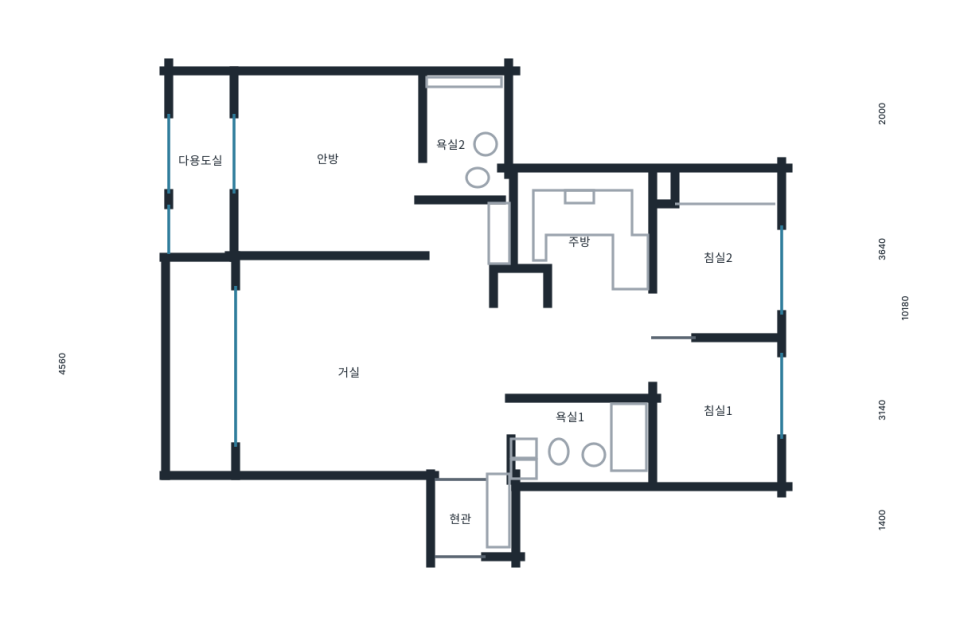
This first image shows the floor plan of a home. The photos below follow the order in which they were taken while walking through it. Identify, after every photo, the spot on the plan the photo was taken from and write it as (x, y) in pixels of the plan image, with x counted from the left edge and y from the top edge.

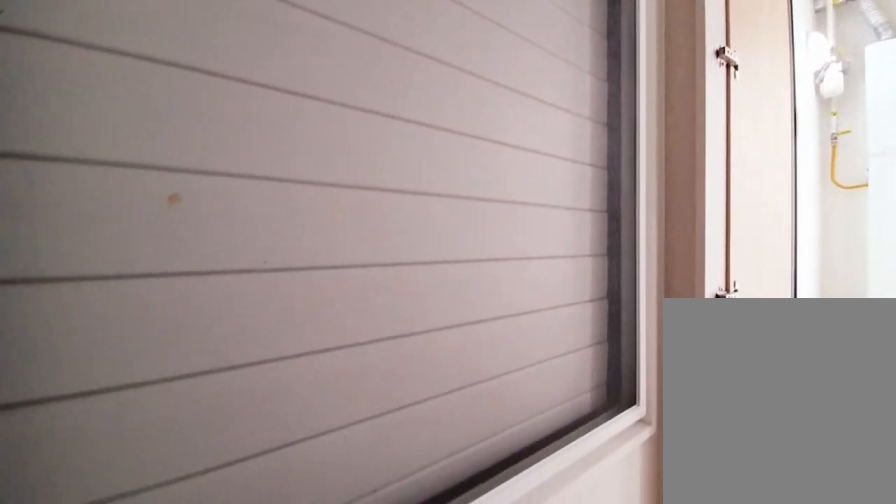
(226, 186)
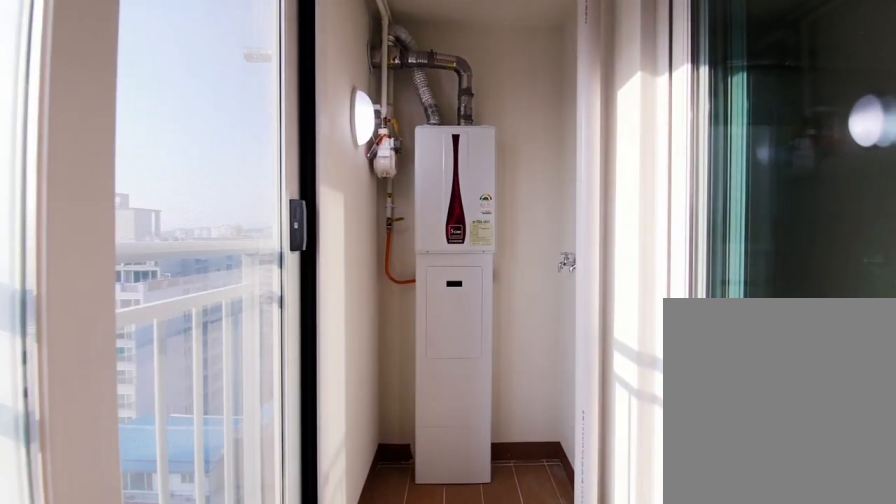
(226, 184)
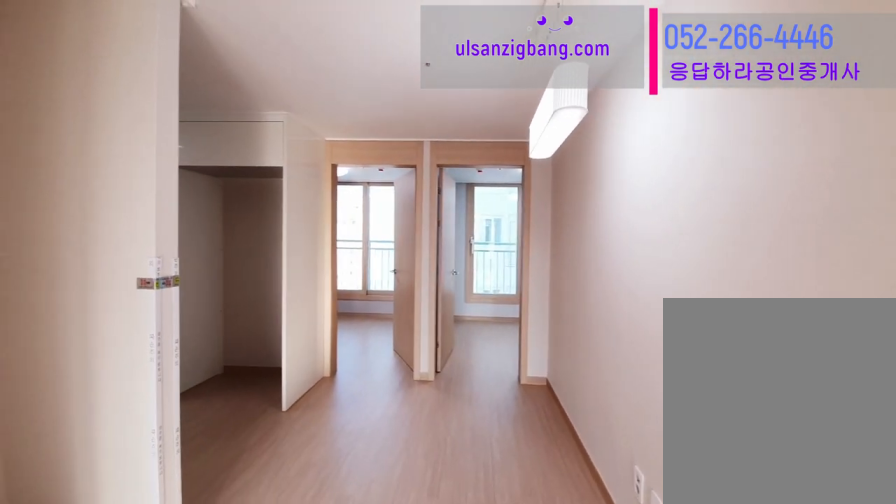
(468, 327)
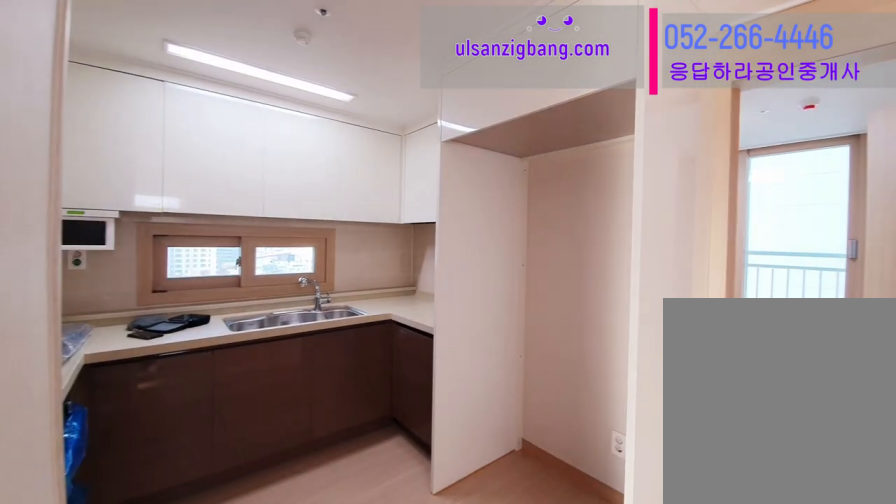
(586, 253)
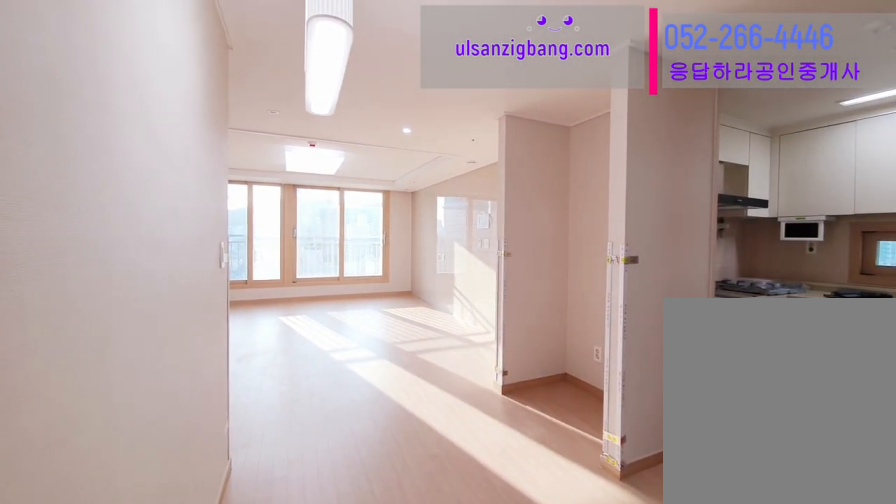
(613, 333)
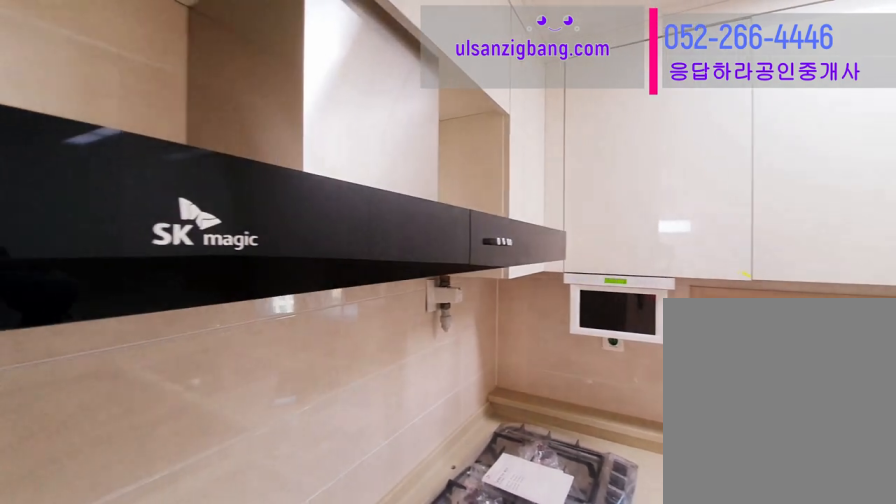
(585, 253)
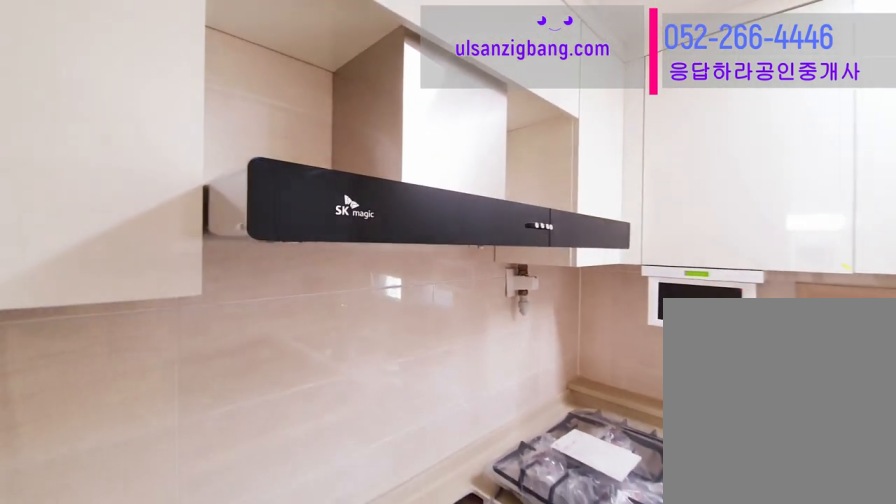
(587, 252)
